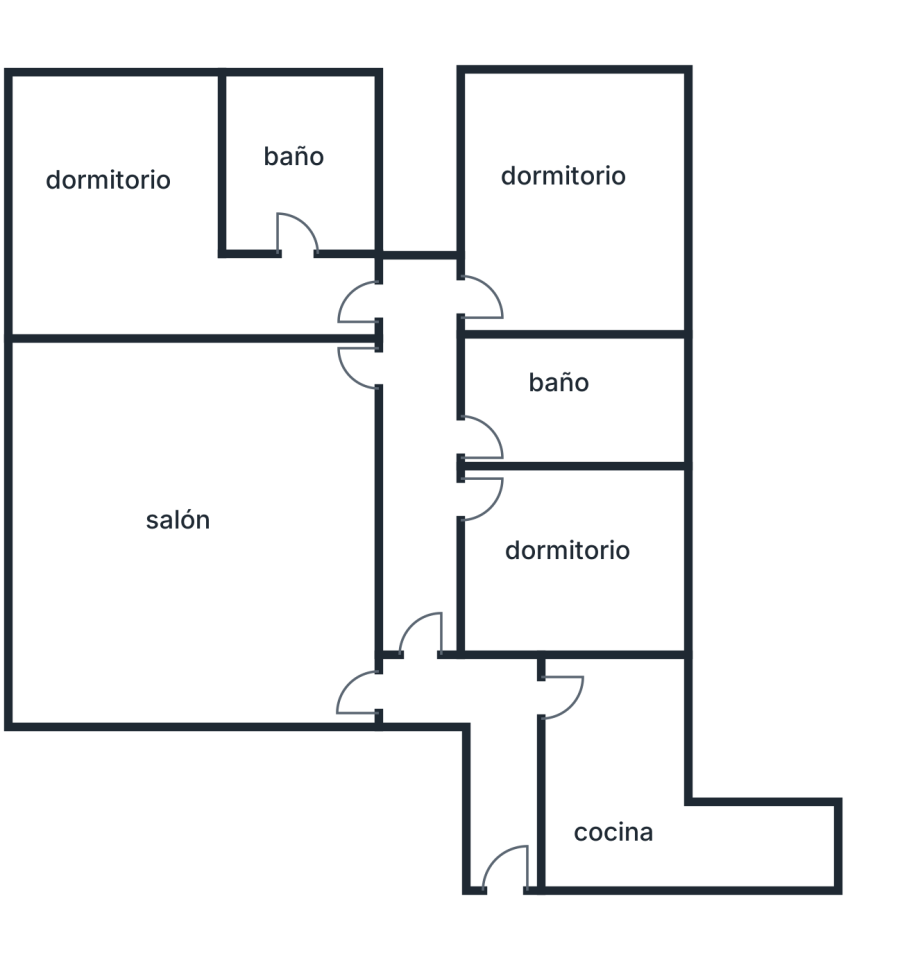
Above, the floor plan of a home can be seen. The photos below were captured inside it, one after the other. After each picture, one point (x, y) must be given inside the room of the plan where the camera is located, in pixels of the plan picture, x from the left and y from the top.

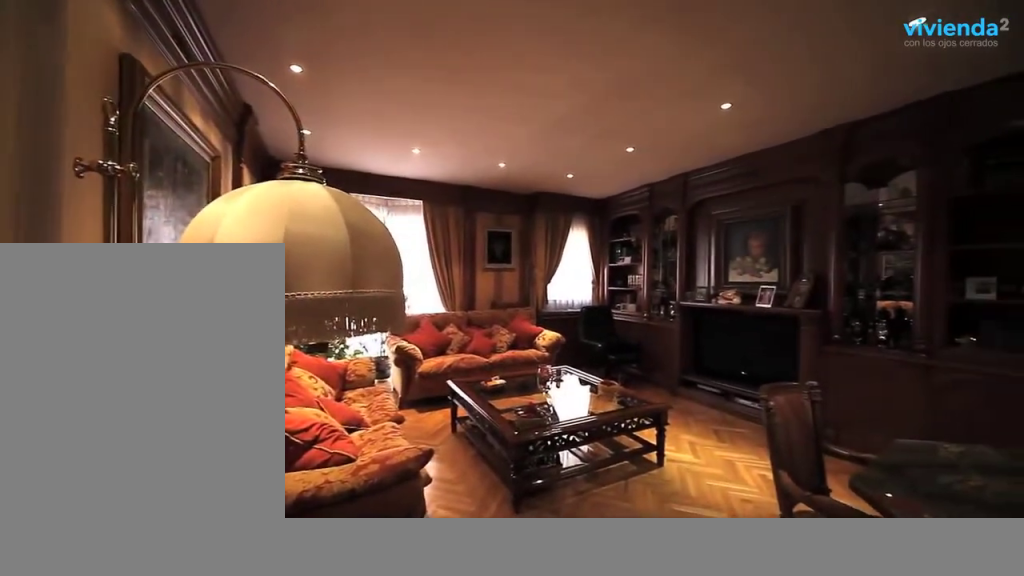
(229, 623)
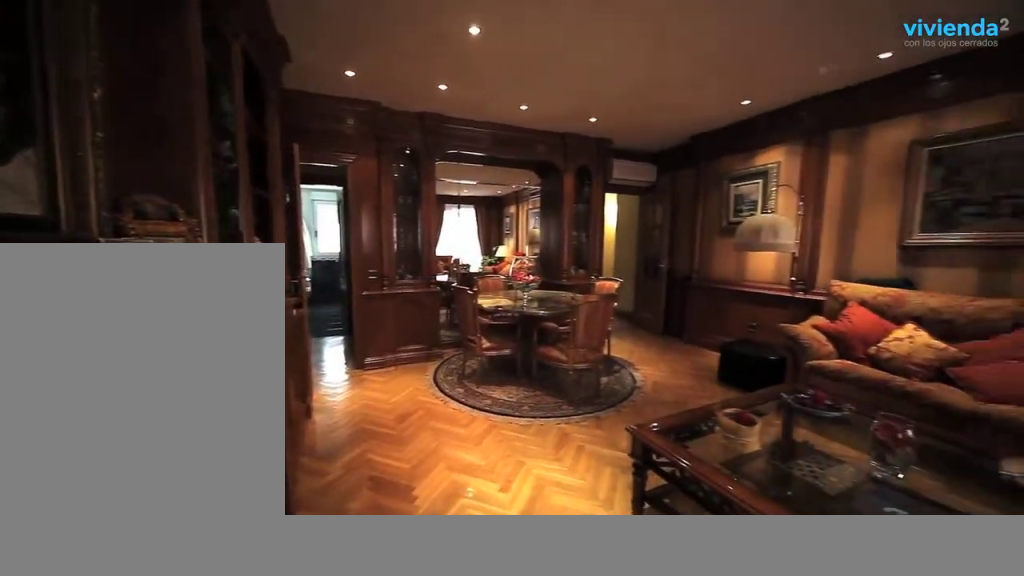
(229, 623)
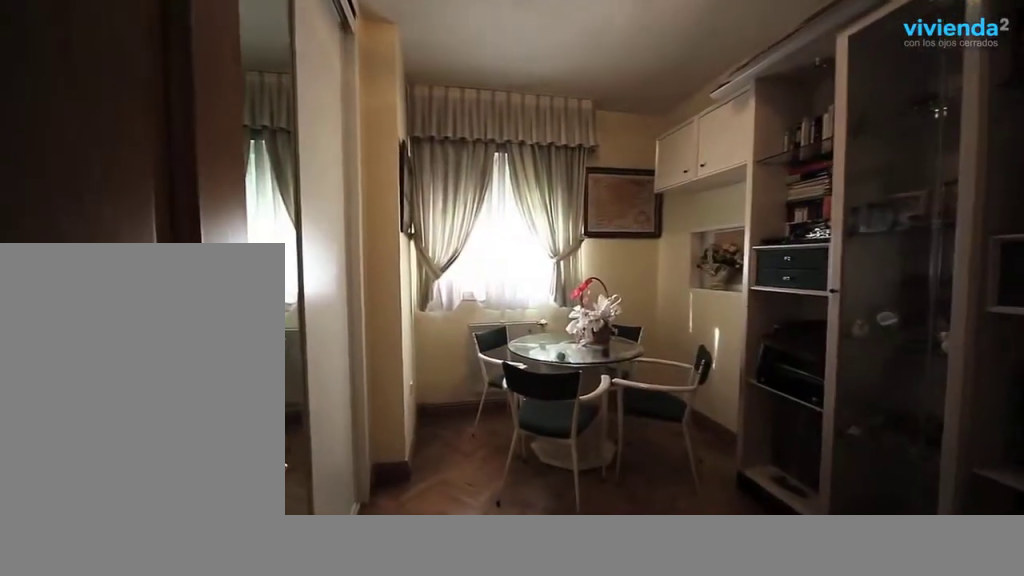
(602, 570)
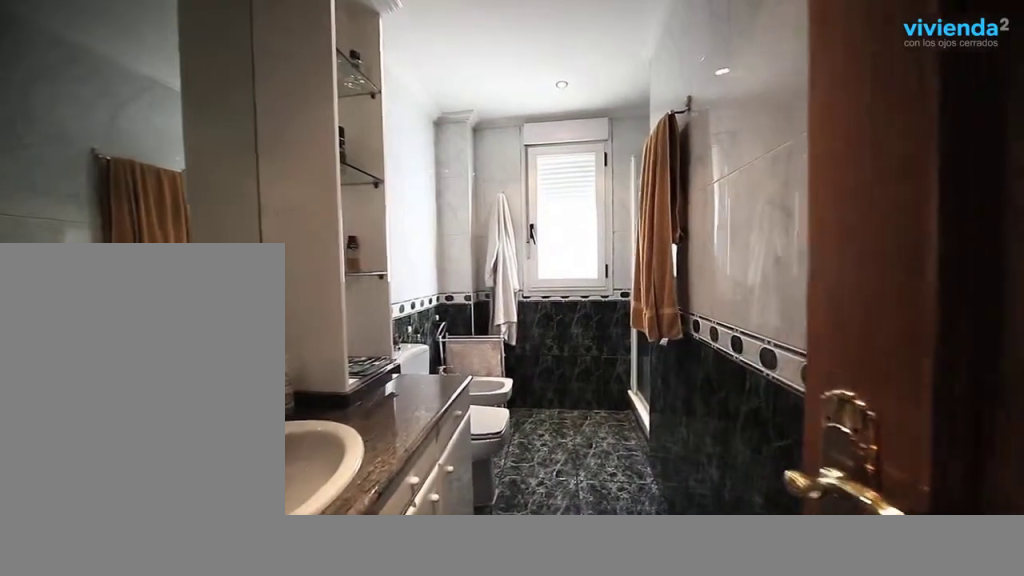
(630, 417)
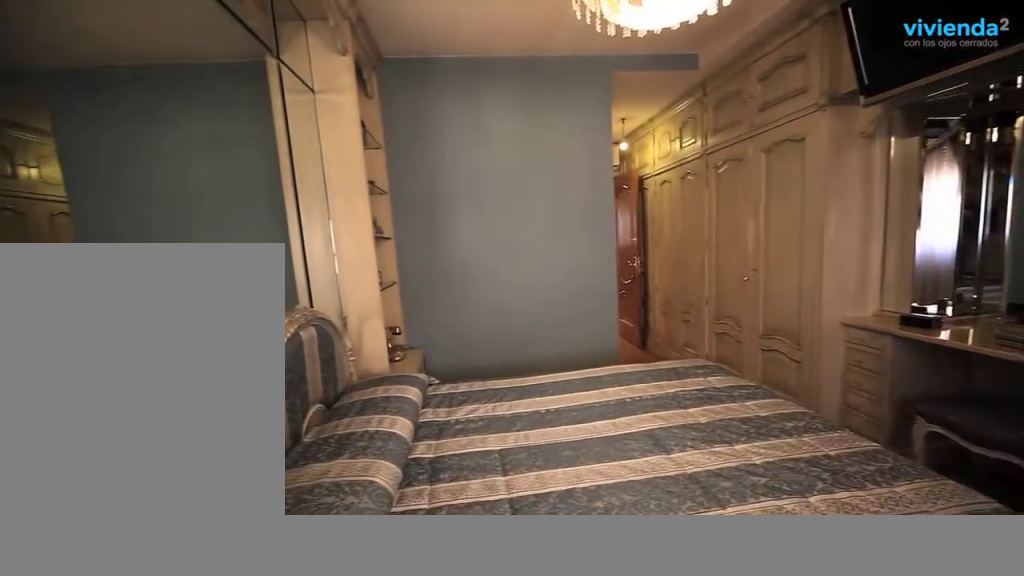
(119, 267)
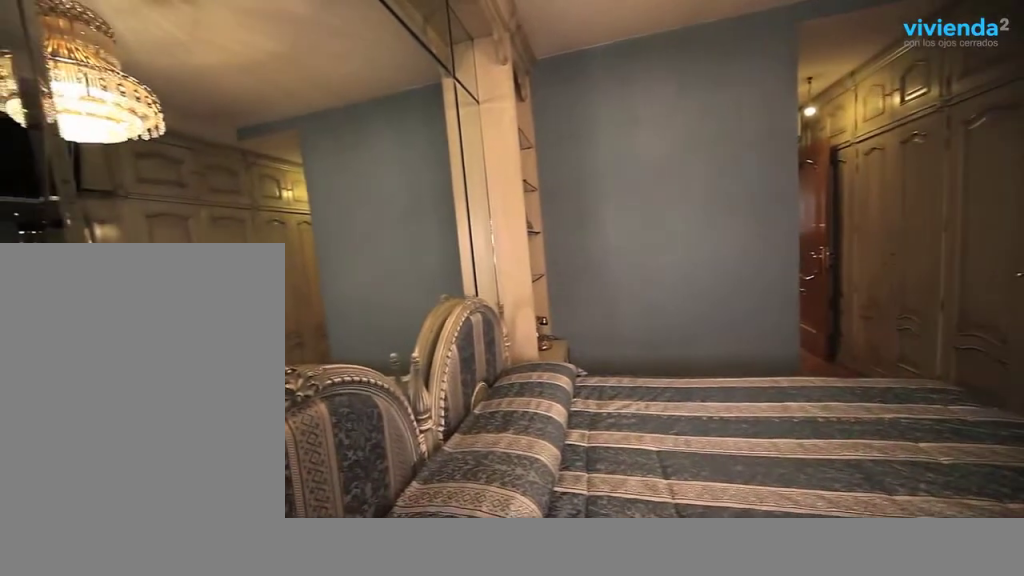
(119, 267)
